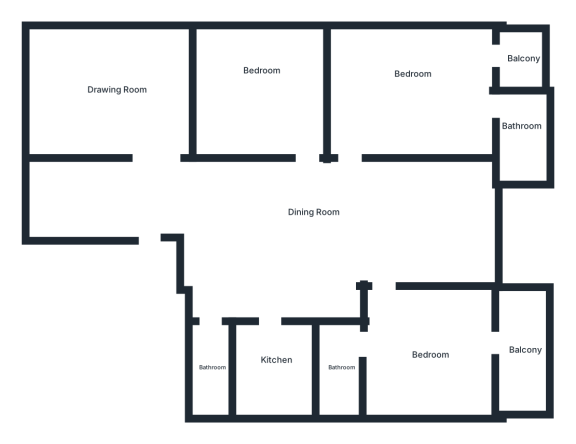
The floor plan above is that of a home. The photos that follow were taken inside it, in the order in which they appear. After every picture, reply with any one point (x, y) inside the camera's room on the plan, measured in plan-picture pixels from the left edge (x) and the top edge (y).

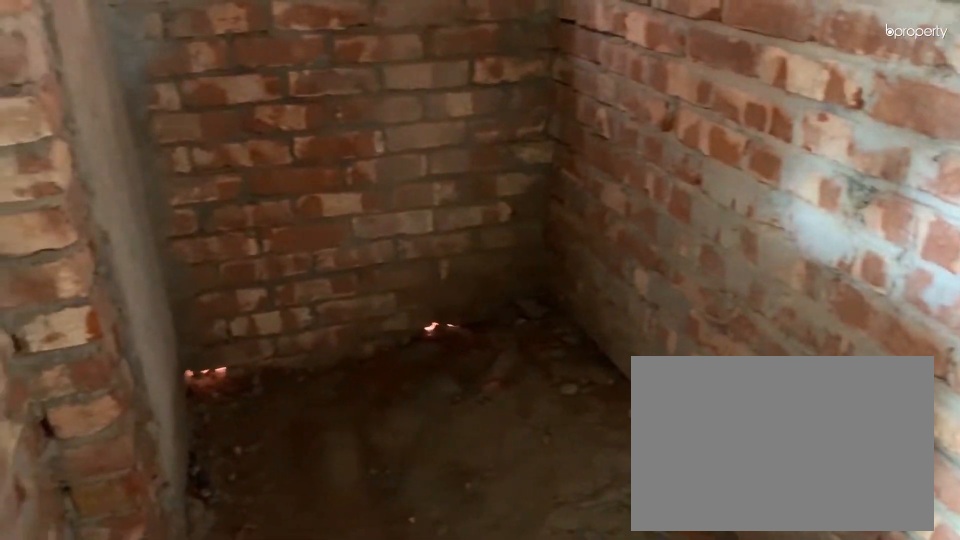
(341, 370)
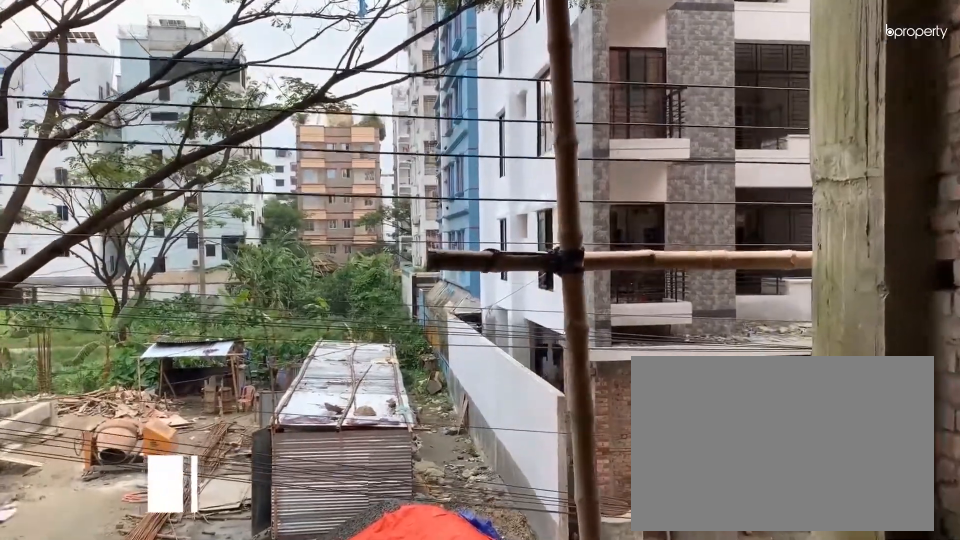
(513, 350)
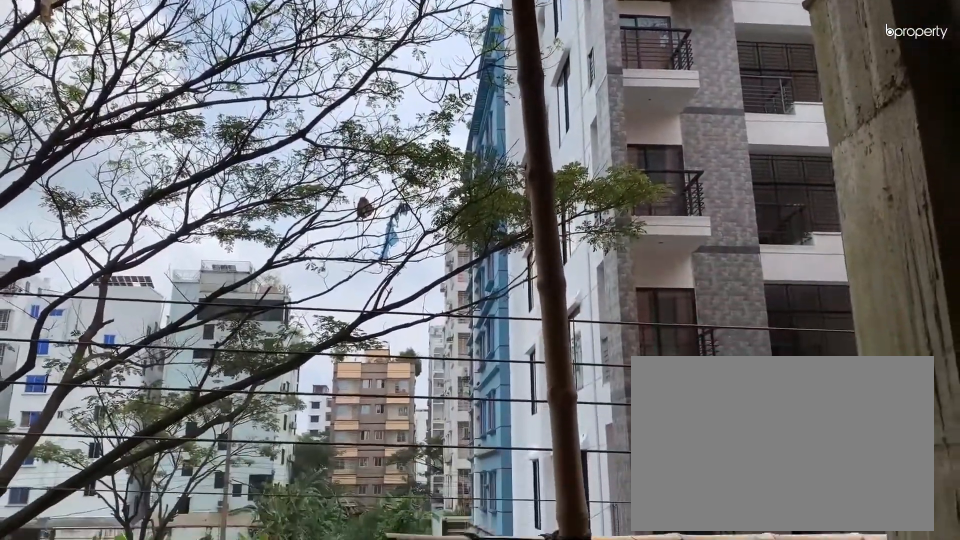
(524, 353)
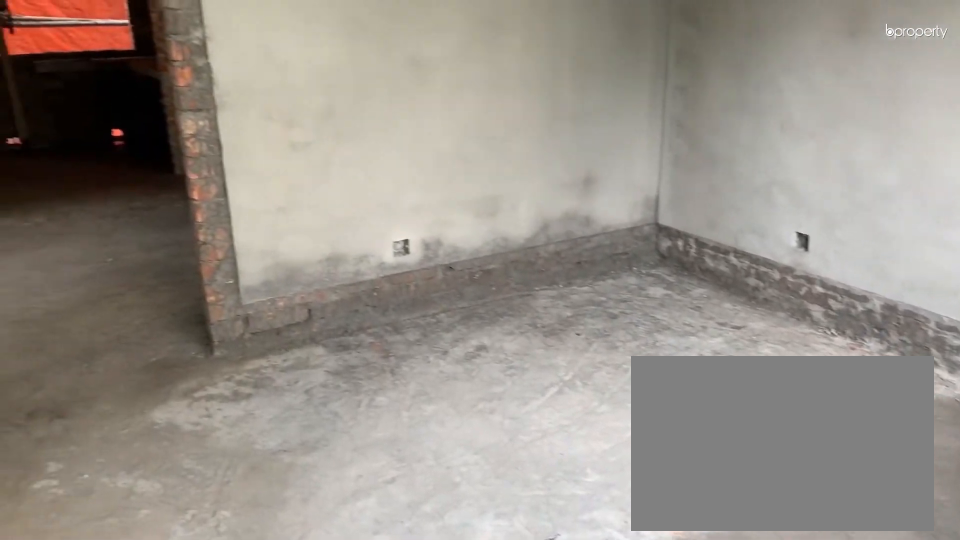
(256, 79)
